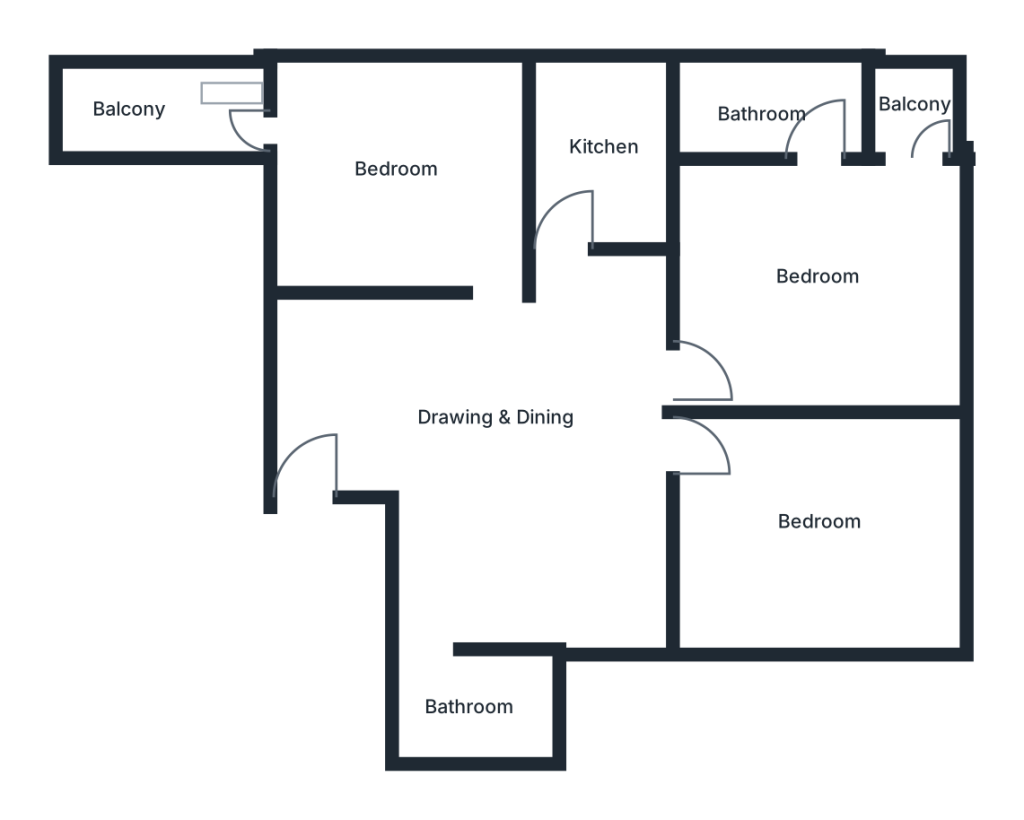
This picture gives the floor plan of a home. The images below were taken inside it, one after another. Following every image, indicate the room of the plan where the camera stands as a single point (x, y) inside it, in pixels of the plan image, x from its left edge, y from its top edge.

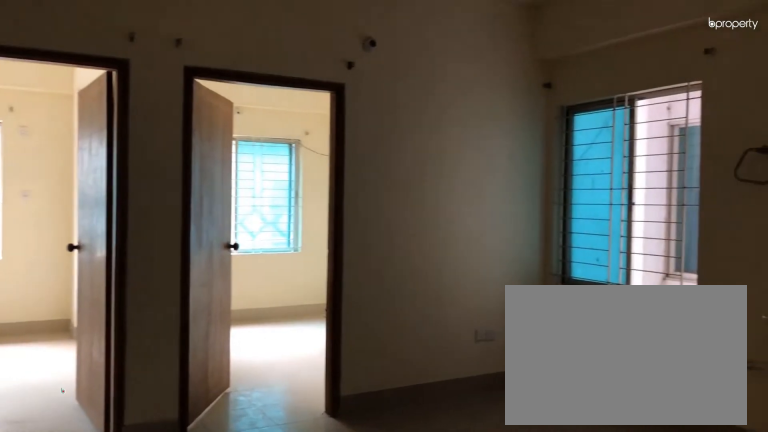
(493, 418)
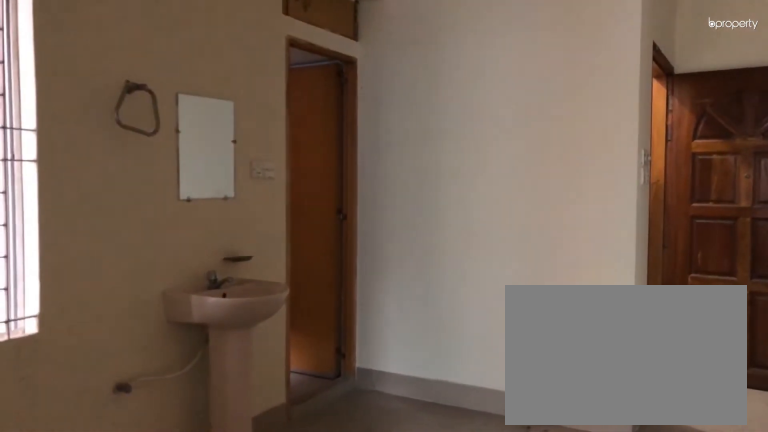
(493, 418)
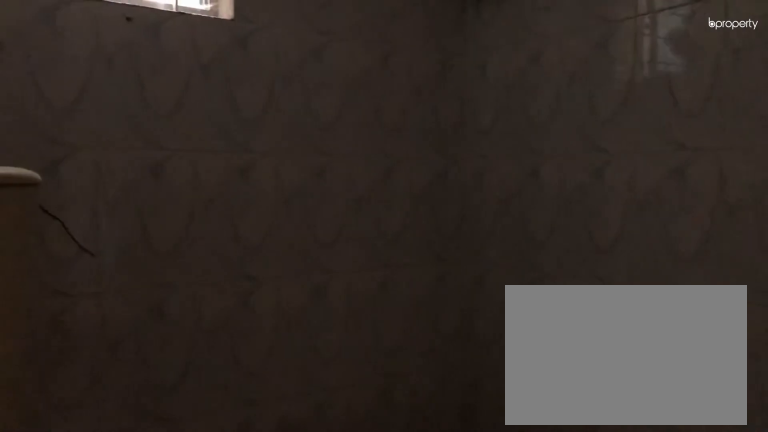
(470, 707)
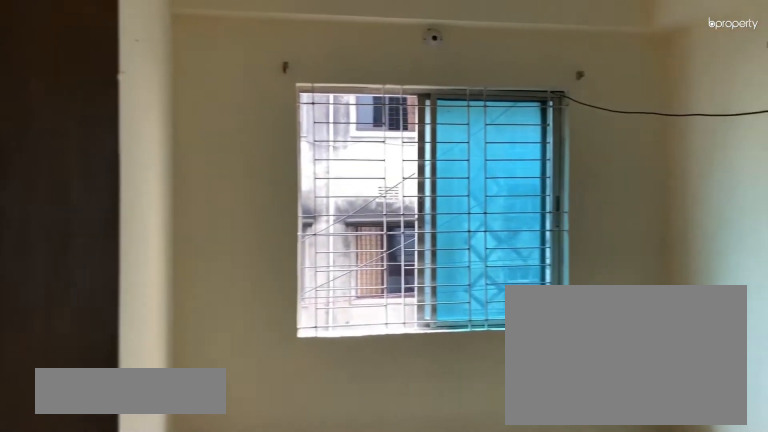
(822, 524)
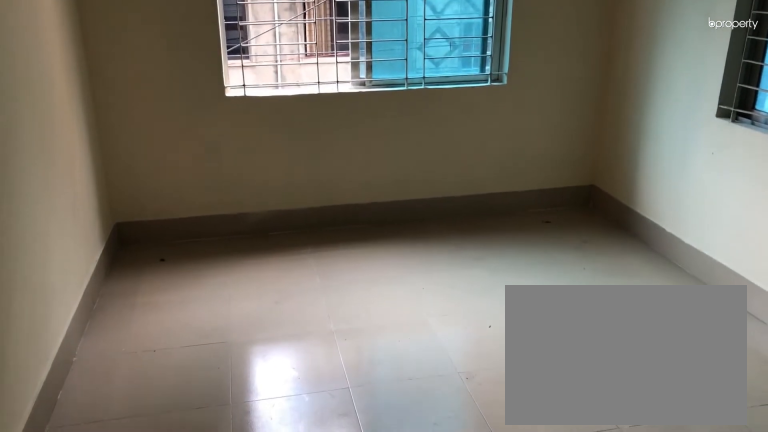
(822, 524)
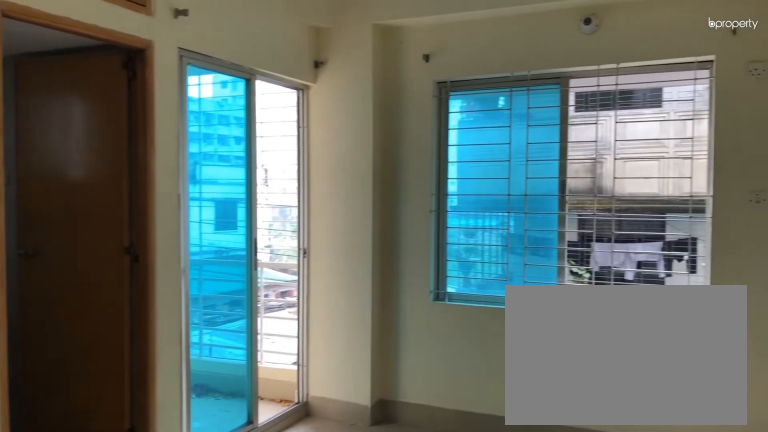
(821, 273)
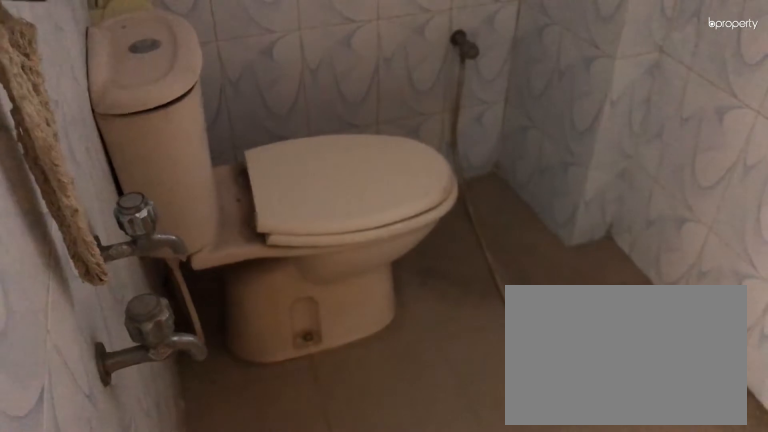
(761, 118)
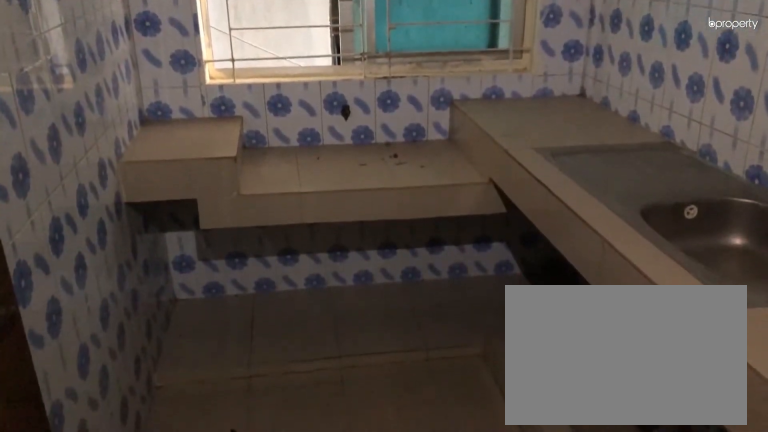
(605, 140)
